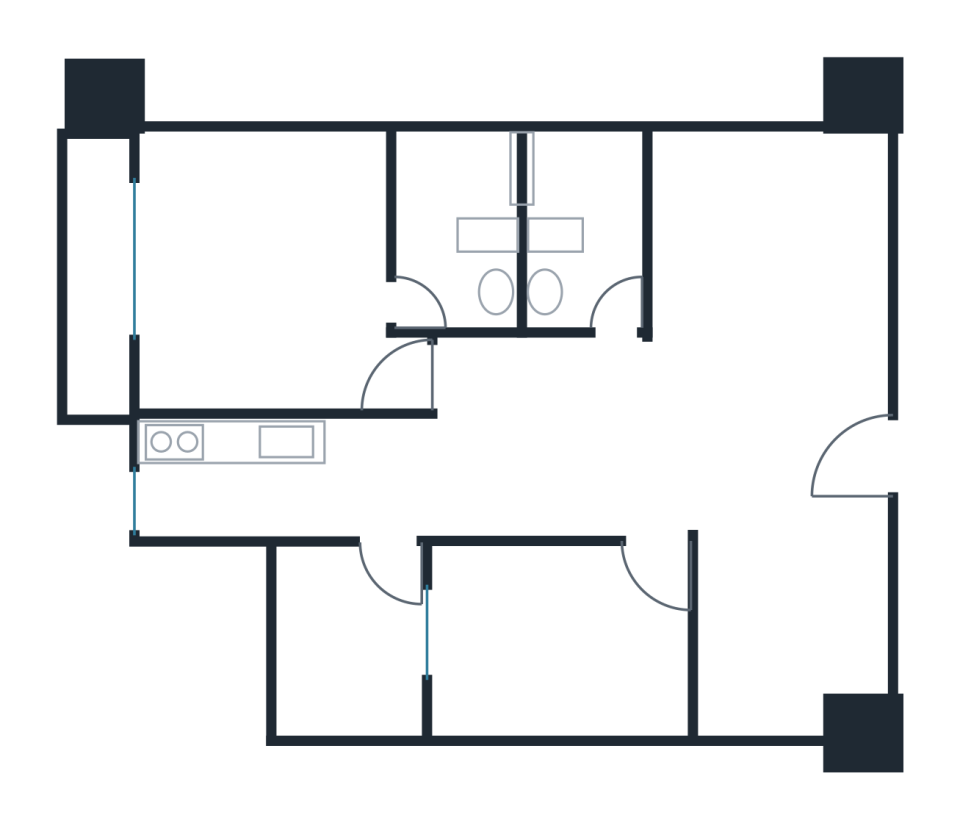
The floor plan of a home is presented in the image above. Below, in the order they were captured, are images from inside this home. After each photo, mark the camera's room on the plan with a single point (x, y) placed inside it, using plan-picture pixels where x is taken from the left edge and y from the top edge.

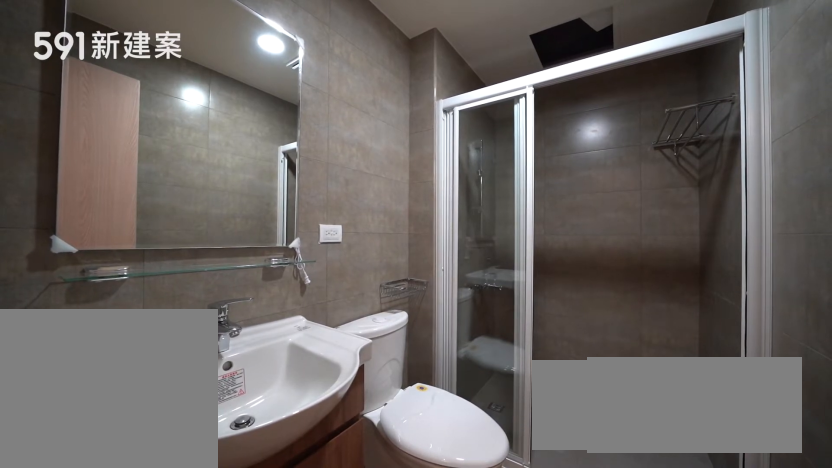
(578, 224)
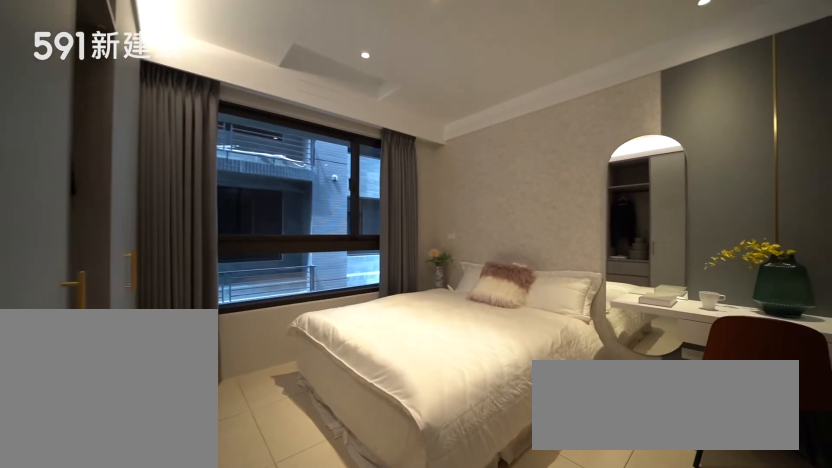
(269, 277)
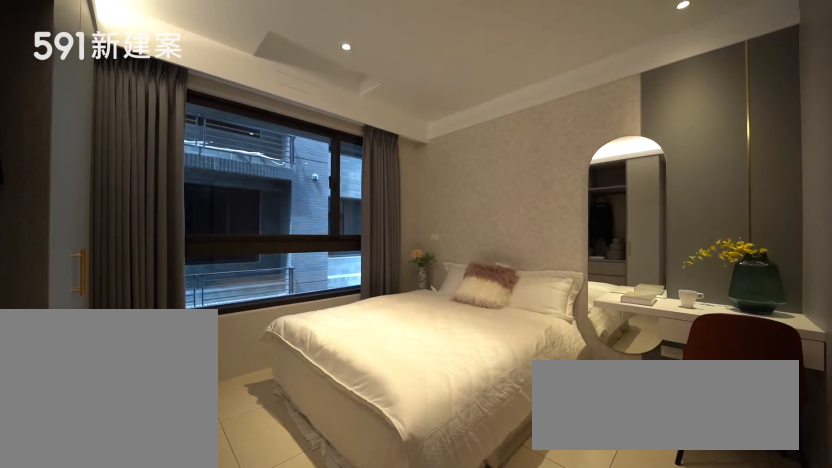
(269, 277)
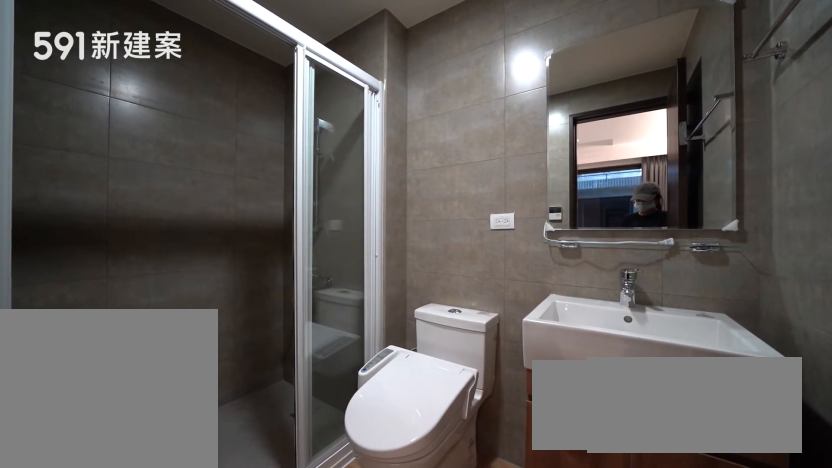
(459, 222)
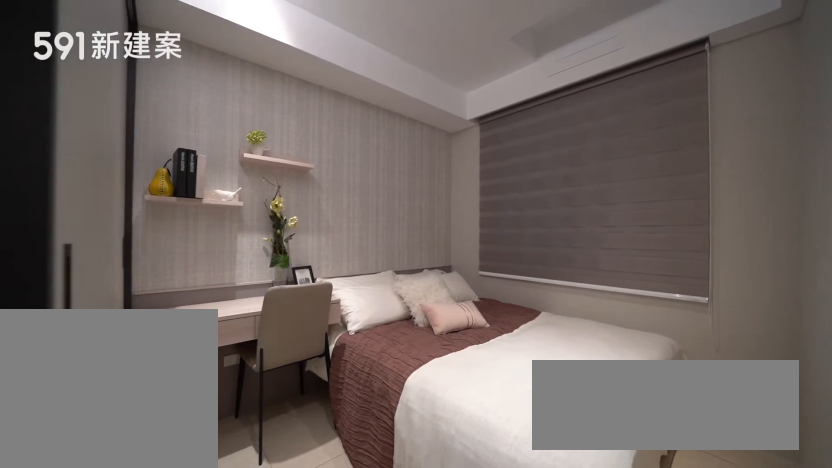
(556, 639)
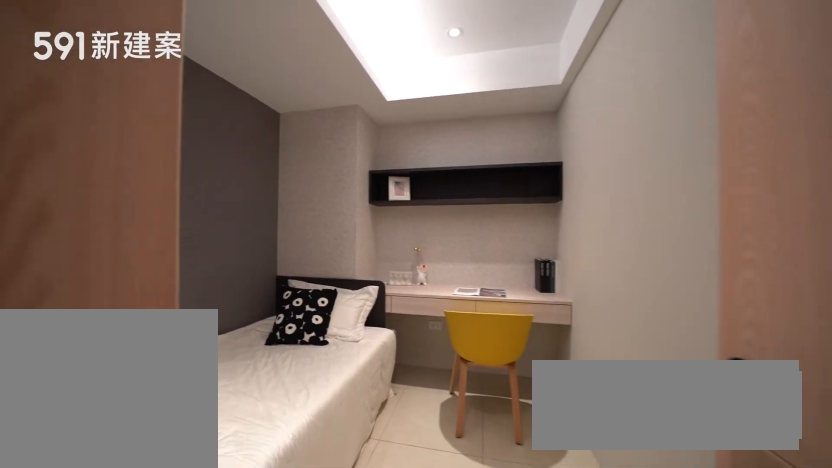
(798, 639)
